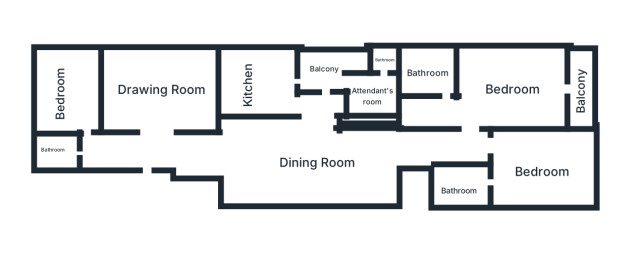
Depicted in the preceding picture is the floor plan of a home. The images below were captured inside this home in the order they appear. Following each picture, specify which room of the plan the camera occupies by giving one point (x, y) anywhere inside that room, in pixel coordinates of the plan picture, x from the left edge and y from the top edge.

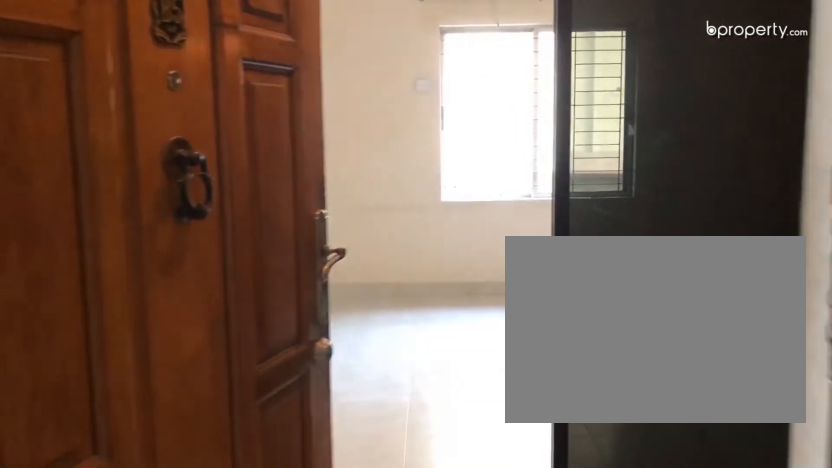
(151, 142)
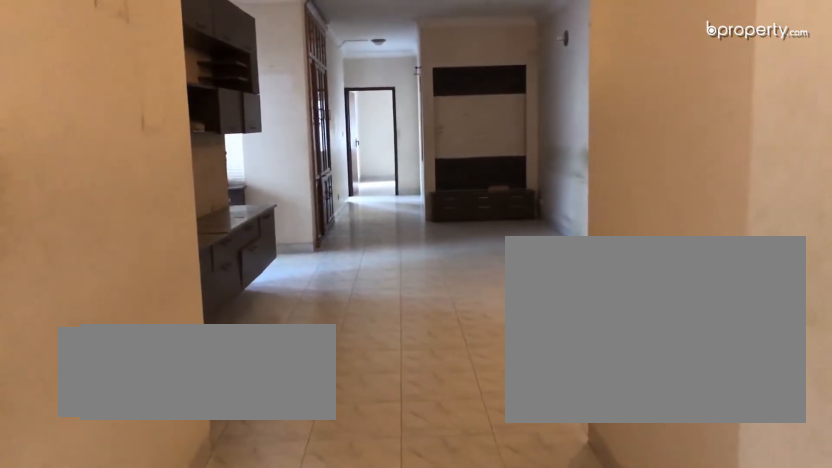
(152, 141)
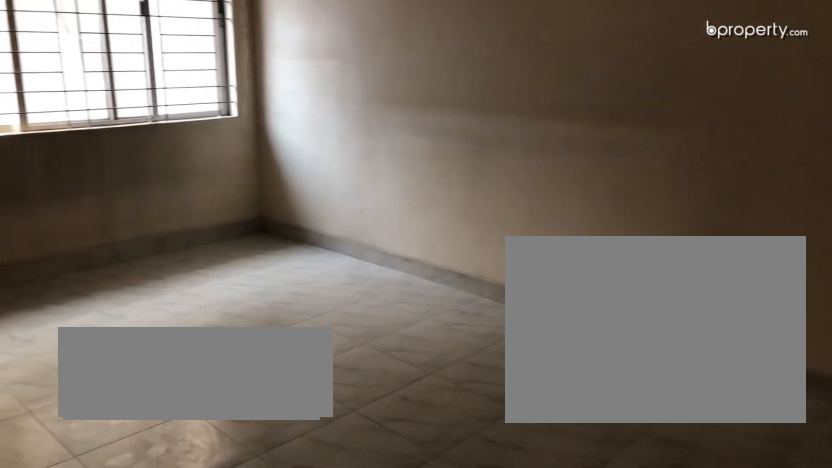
(539, 151)
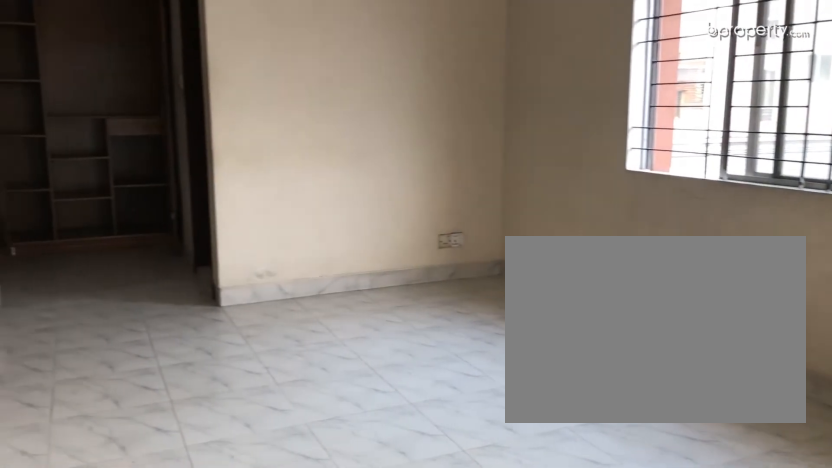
(509, 76)
